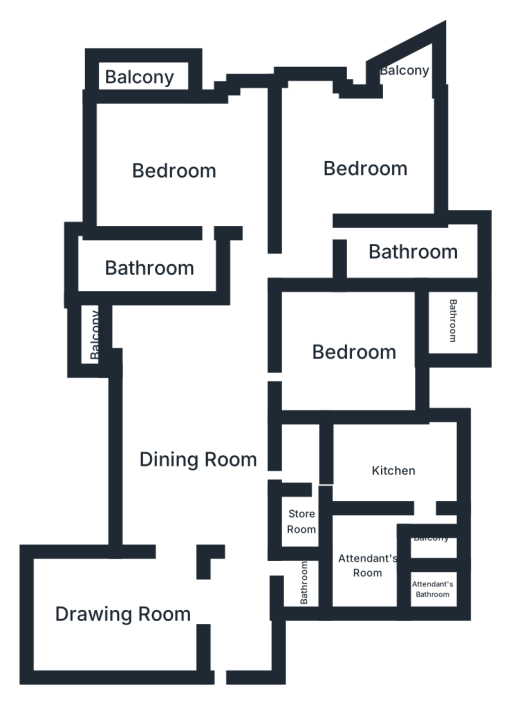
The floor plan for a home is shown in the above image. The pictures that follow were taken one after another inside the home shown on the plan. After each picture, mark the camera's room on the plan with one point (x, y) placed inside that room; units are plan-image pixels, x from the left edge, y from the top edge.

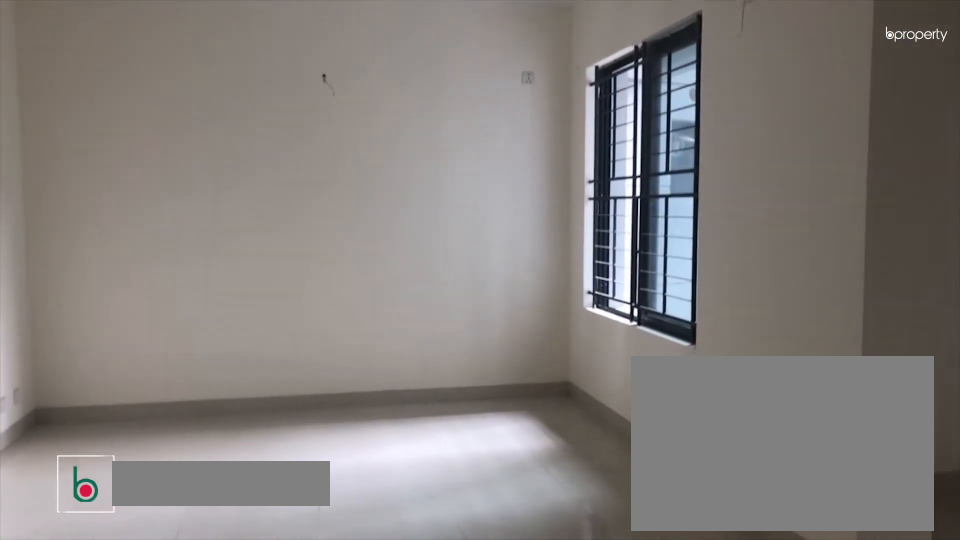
(128, 611)
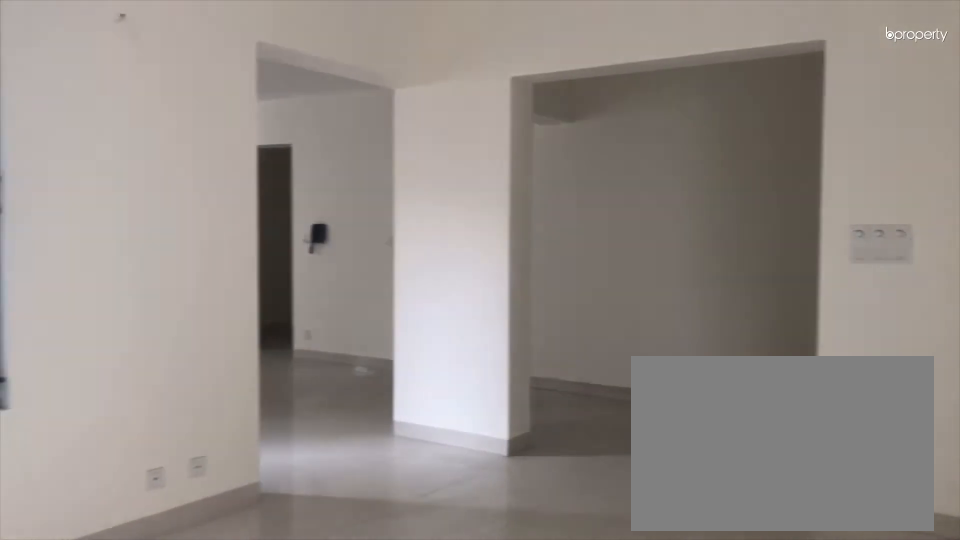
(129, 610)
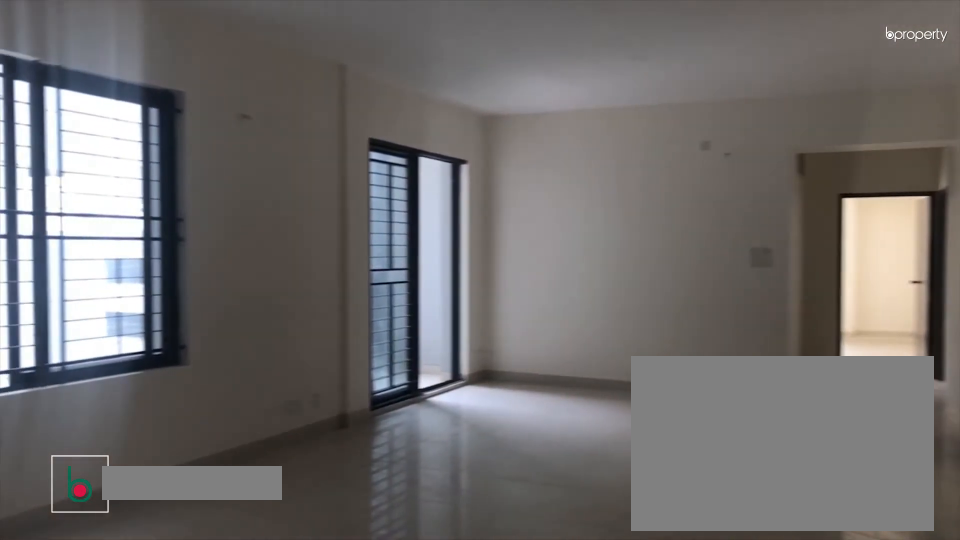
(200, 462)
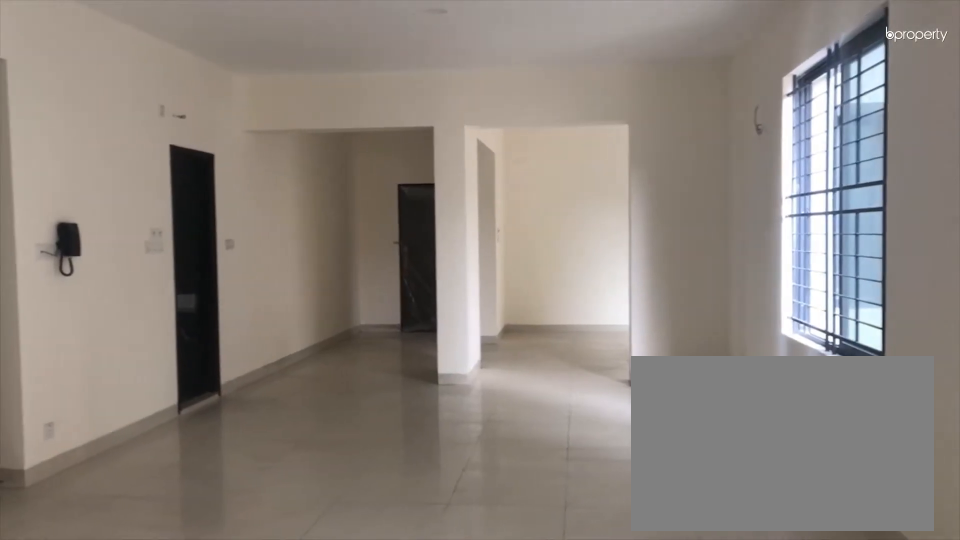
(200, 463)
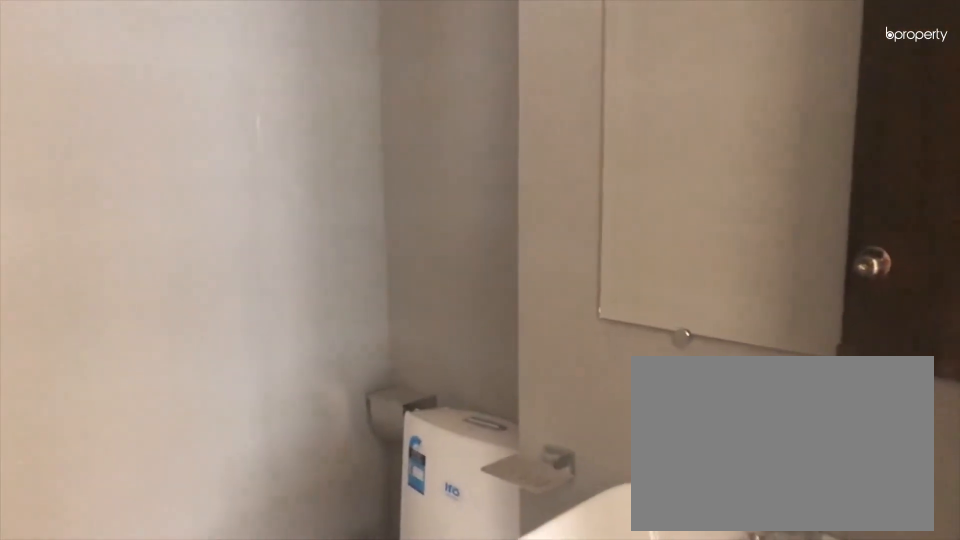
(305, 581)
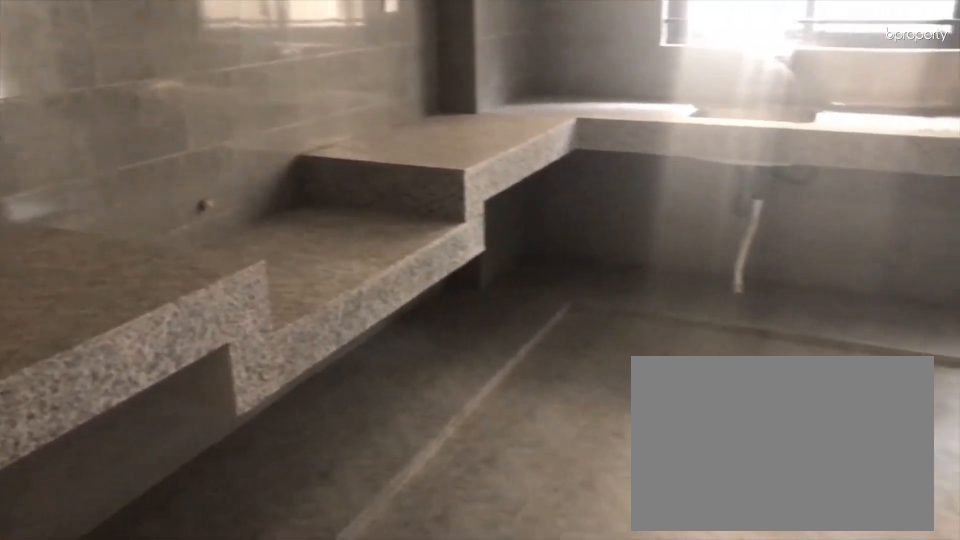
(398, 473)
